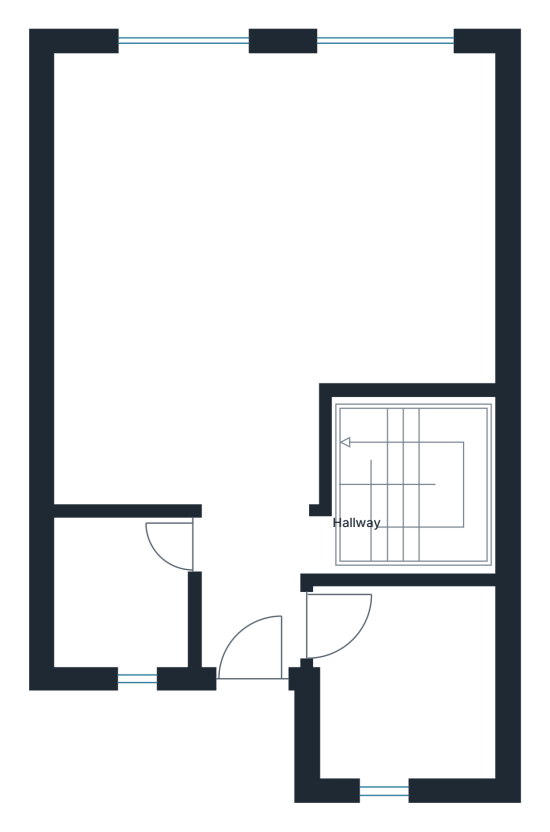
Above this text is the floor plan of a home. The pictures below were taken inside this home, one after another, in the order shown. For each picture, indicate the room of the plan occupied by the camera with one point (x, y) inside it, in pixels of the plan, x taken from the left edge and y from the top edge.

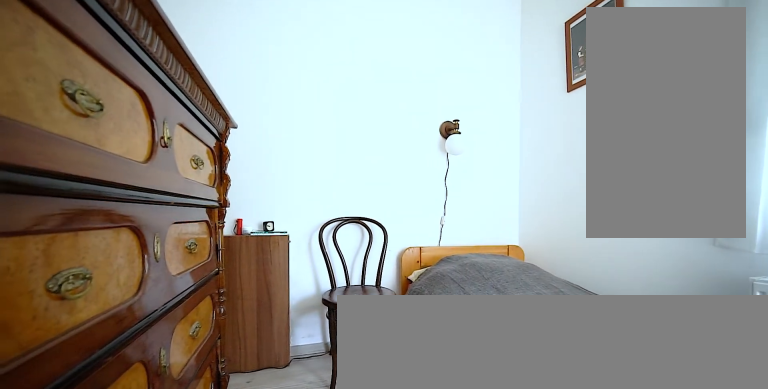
(410, 697)
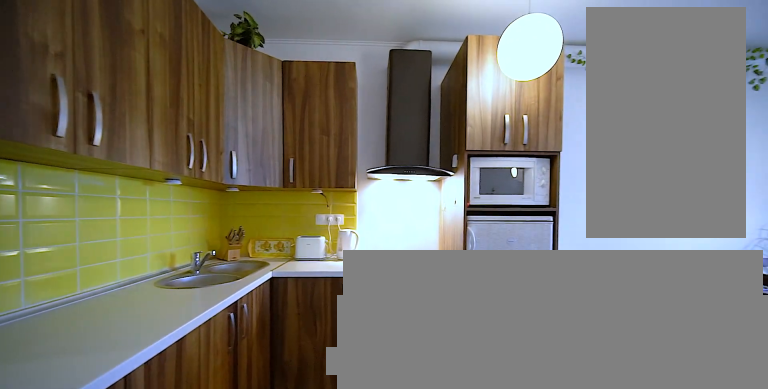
(278, 242)
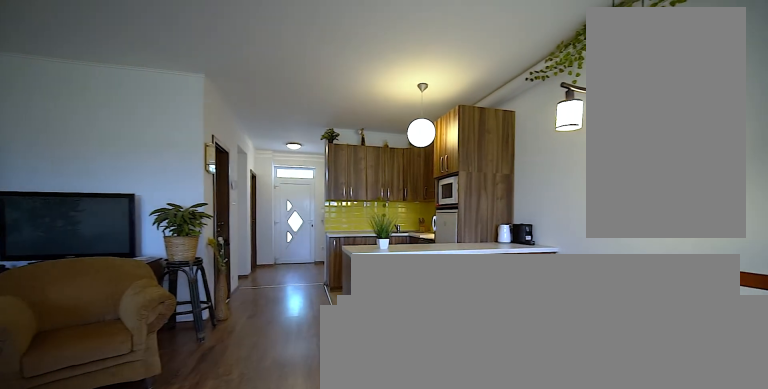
(277, 242)
